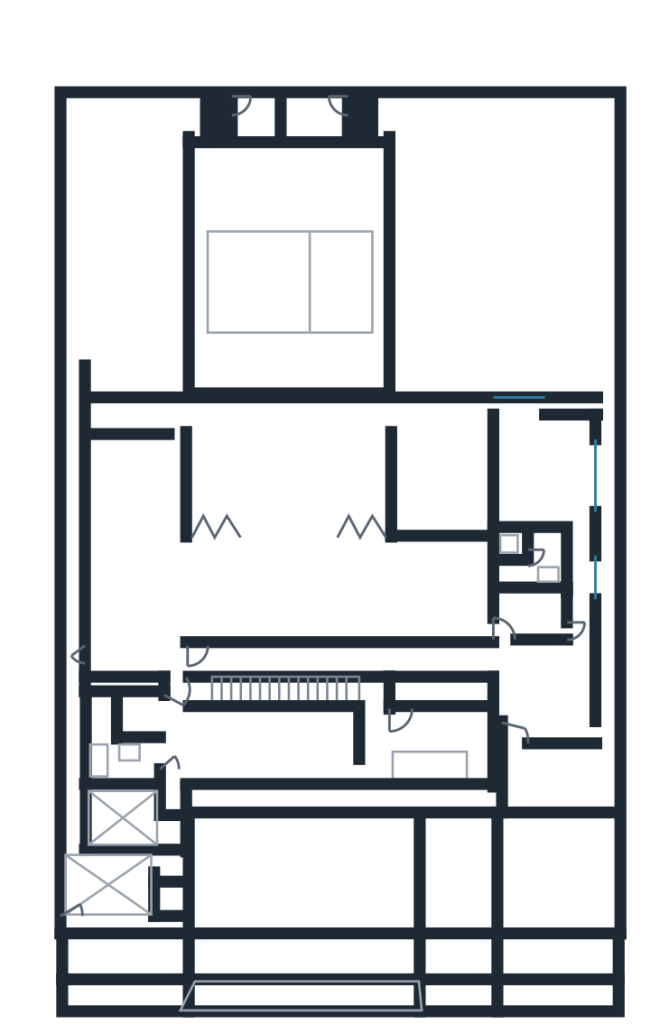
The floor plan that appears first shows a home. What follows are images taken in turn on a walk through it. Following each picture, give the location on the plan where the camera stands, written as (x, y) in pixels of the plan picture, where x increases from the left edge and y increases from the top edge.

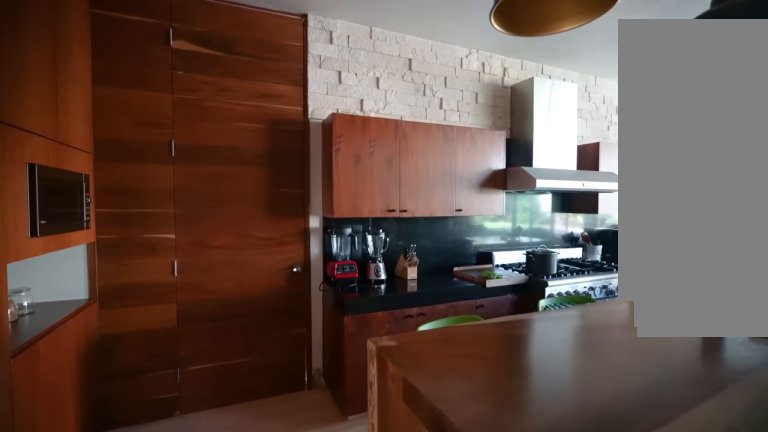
(181, 661)
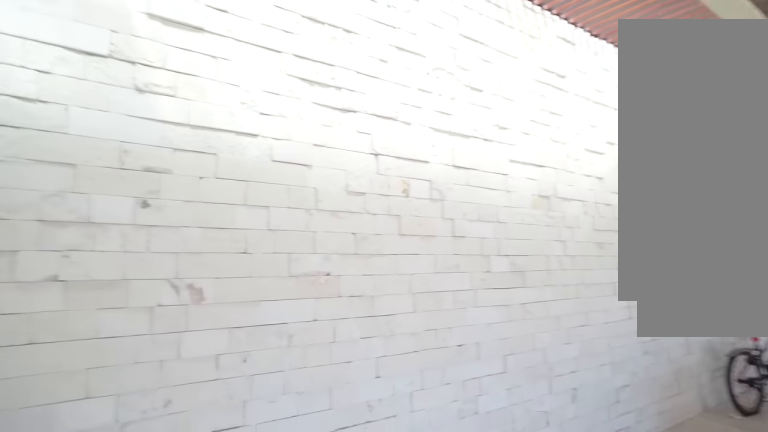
(233, 815)
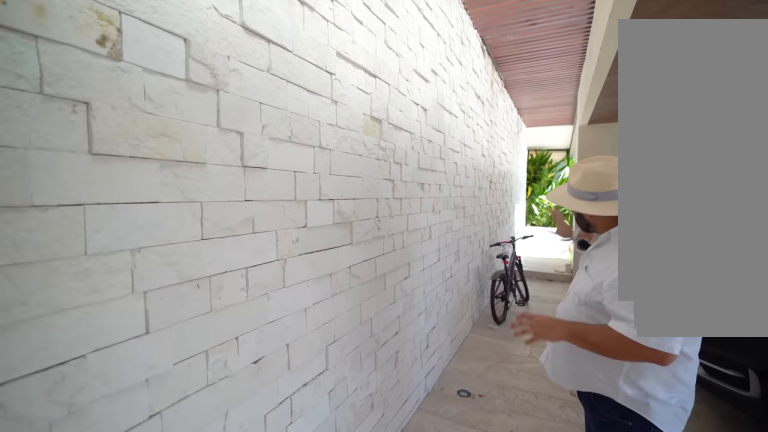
(250, 817)
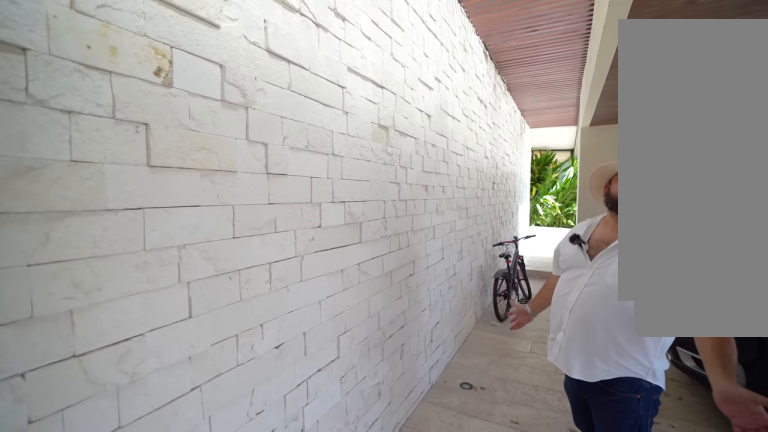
(249, 815)
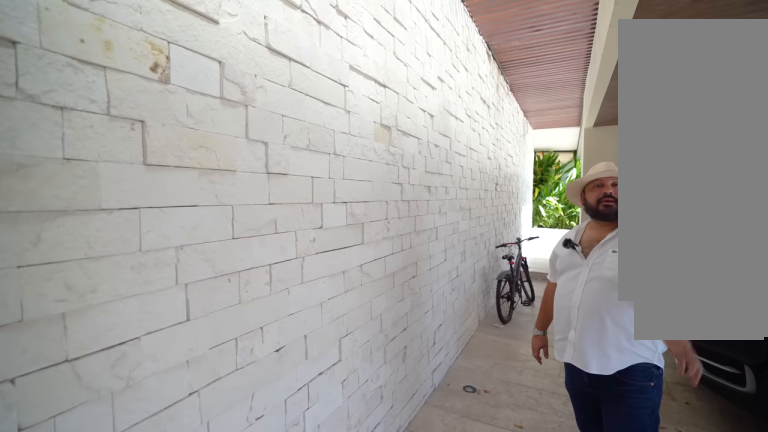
(250, 814)
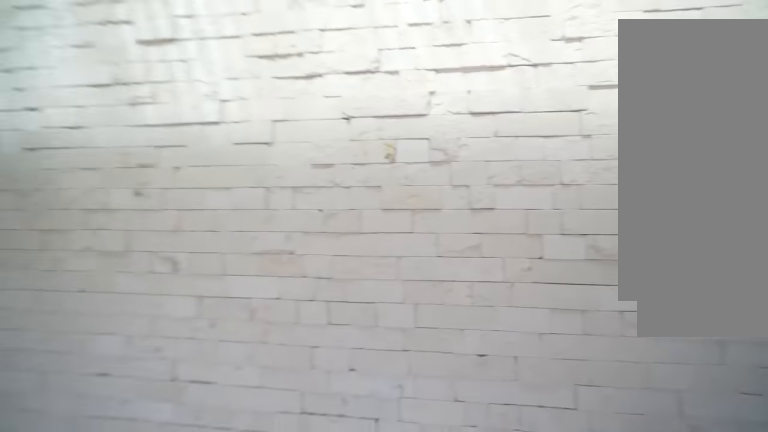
(250, 807)
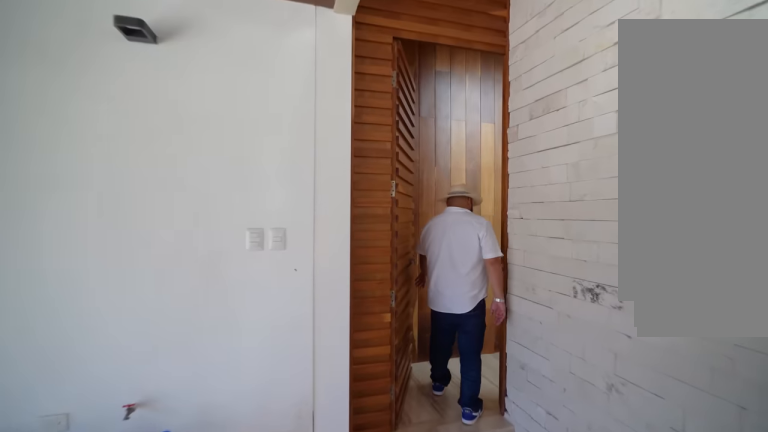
(254, 843)
